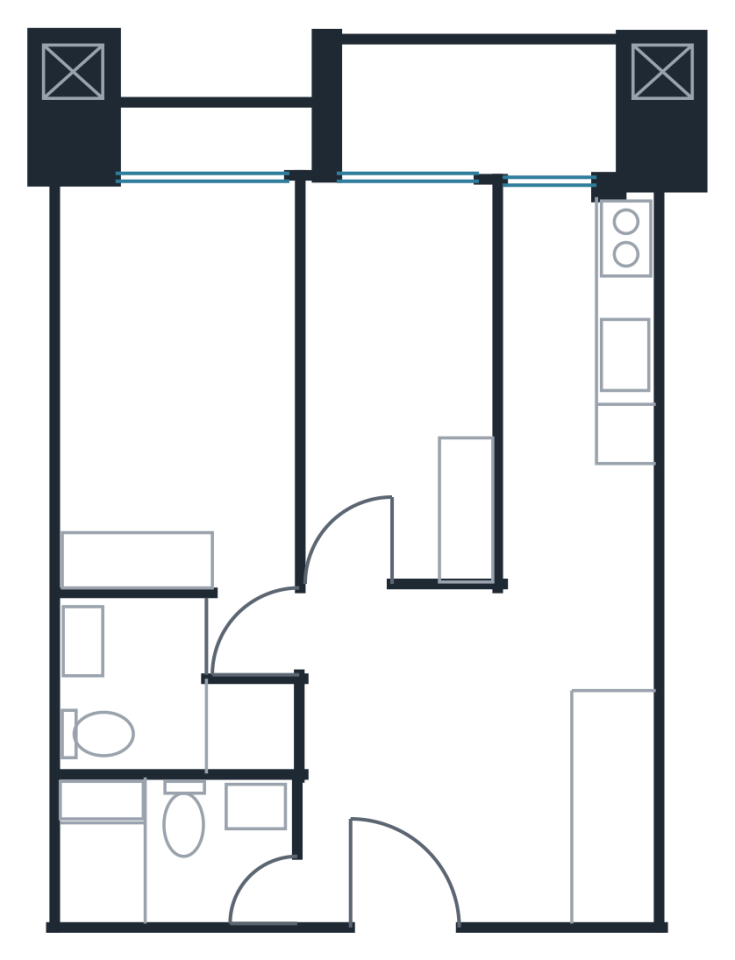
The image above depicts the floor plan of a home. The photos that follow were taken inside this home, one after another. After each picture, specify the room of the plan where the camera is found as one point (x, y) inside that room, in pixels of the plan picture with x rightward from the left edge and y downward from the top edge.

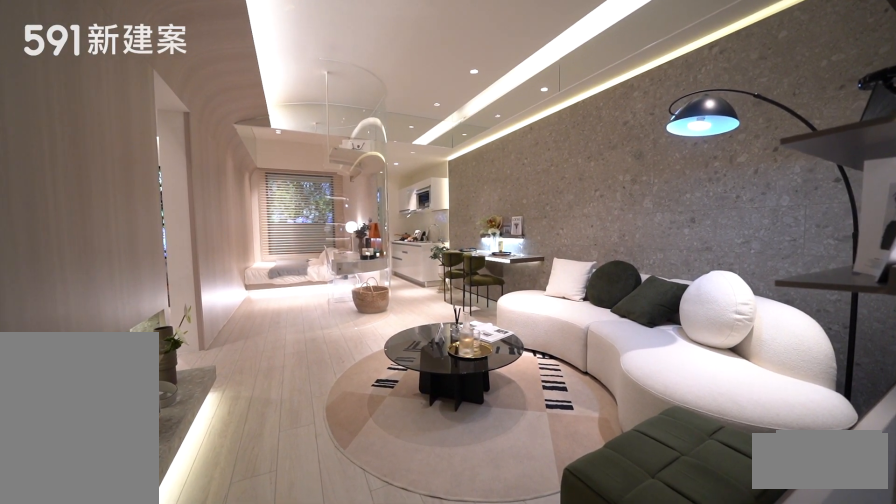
(473, 788)
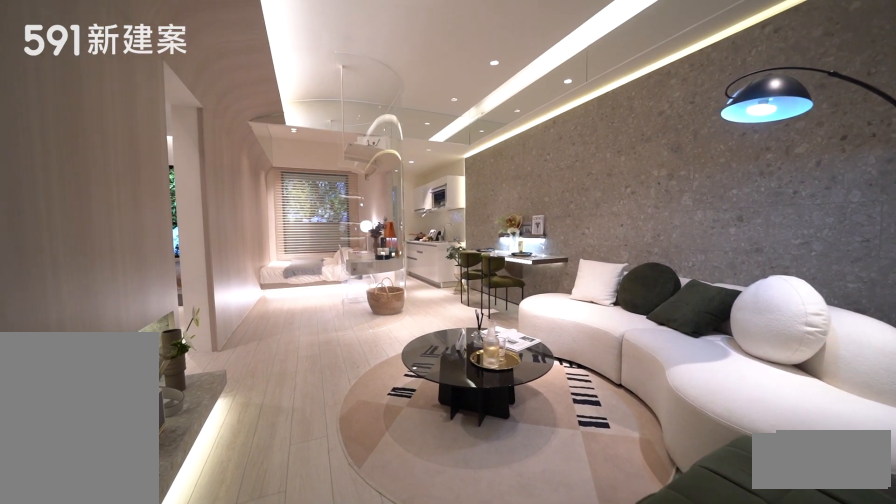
(473, 788)
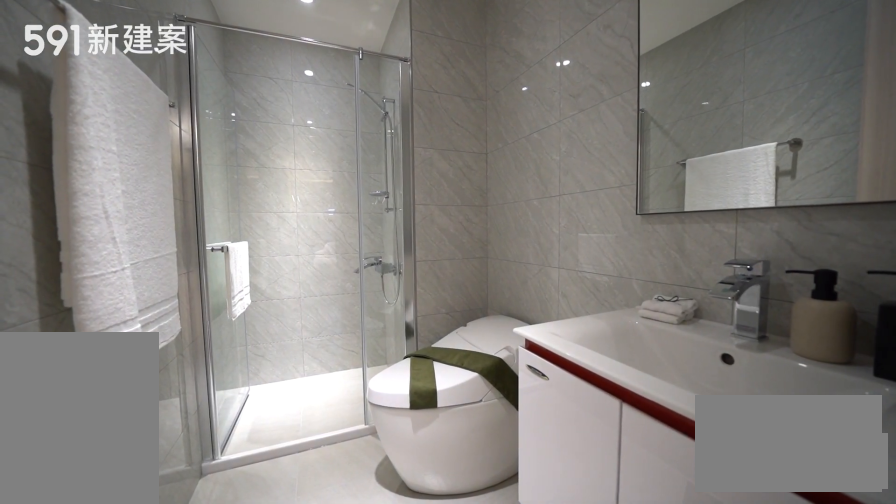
(173, 850)
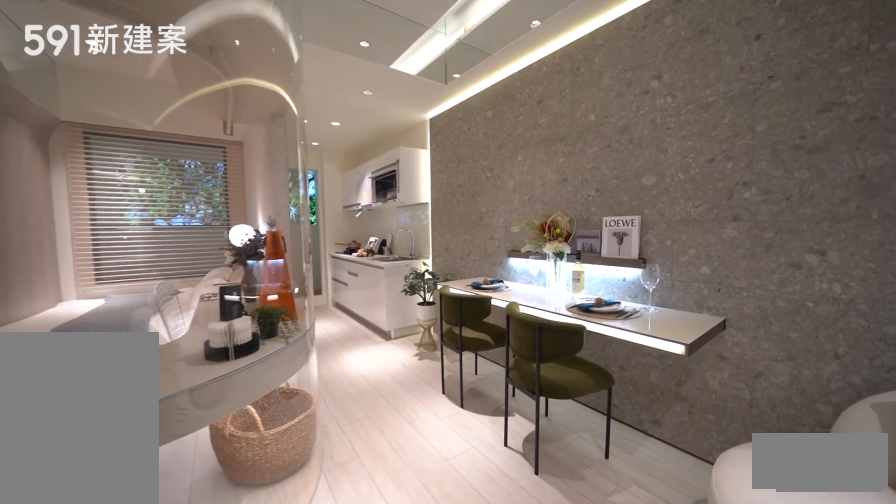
(579, 576)
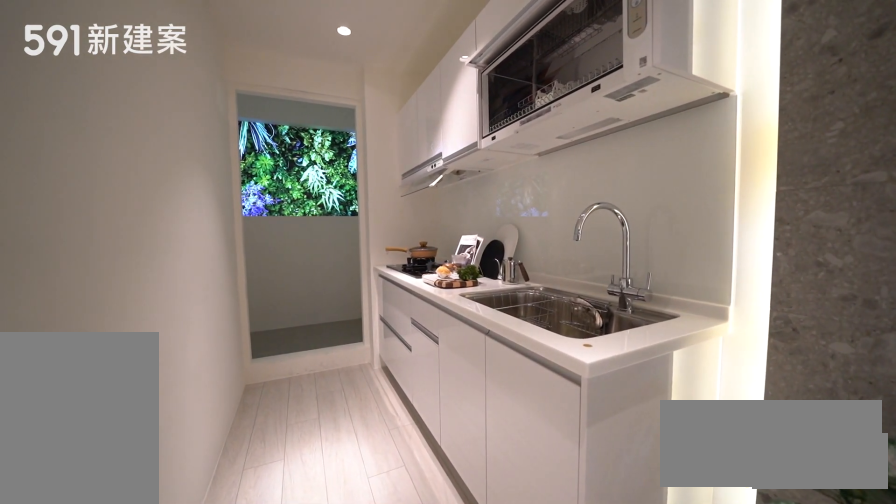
(574, 318)
